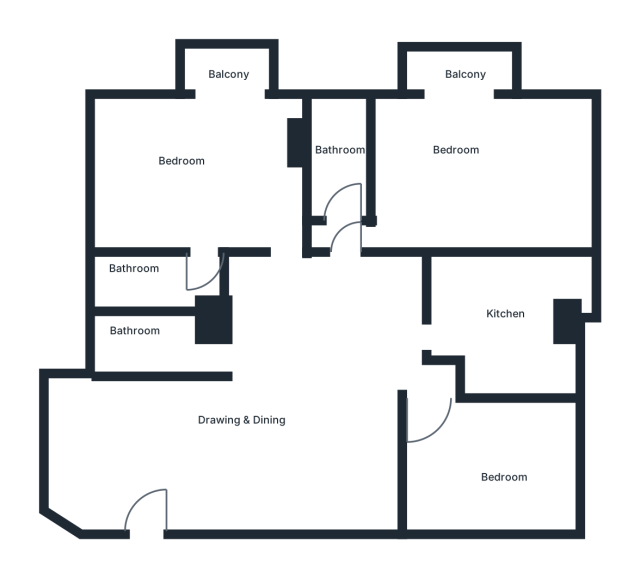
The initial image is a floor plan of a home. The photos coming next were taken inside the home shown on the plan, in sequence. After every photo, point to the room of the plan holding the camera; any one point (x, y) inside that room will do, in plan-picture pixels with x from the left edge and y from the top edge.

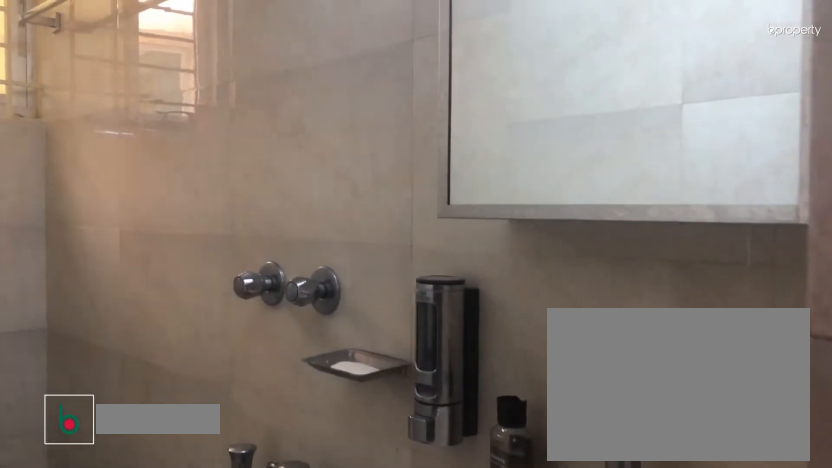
(145, 339)
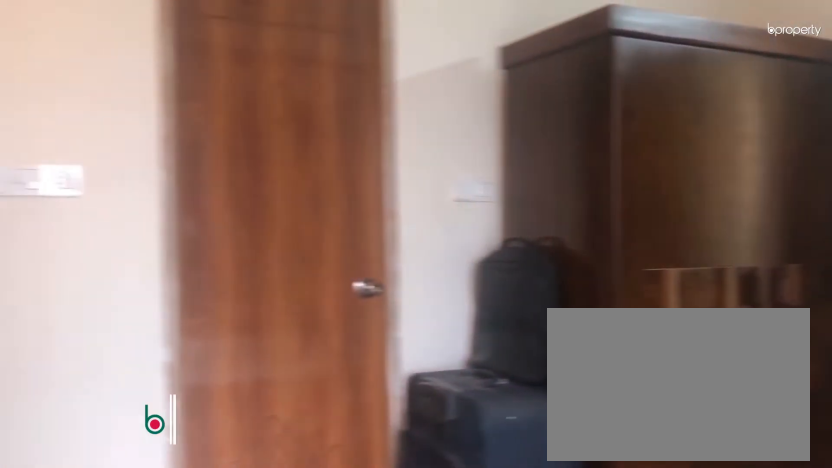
(206, 161)
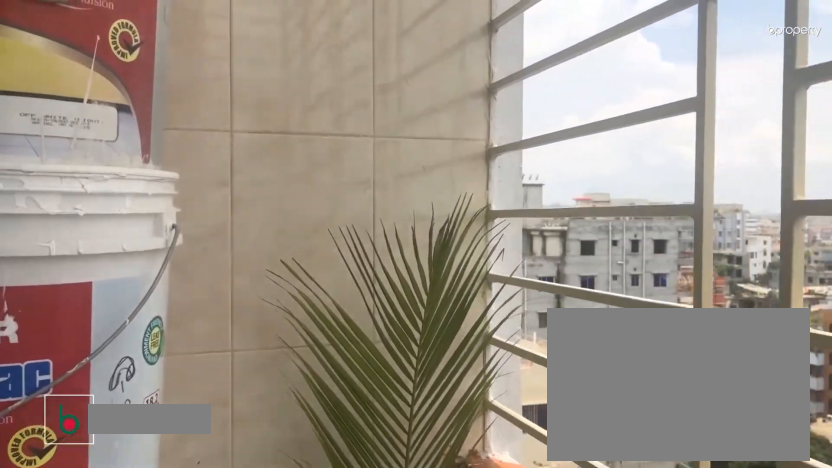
(230, 71)
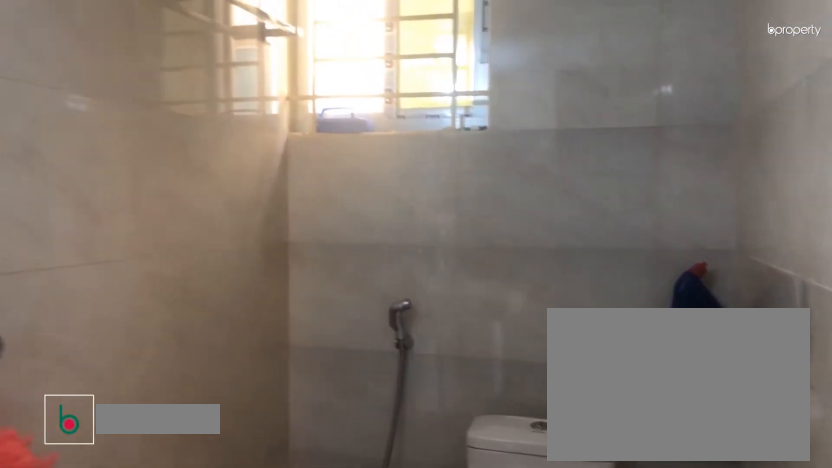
(153, 283)
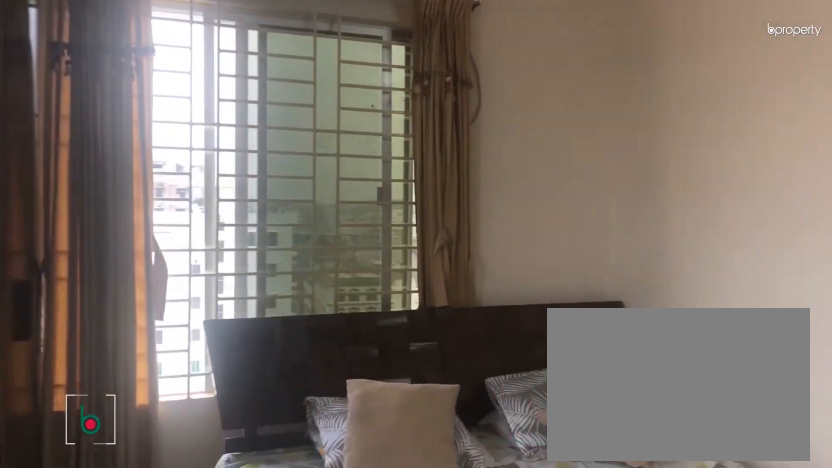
(475, 178)
